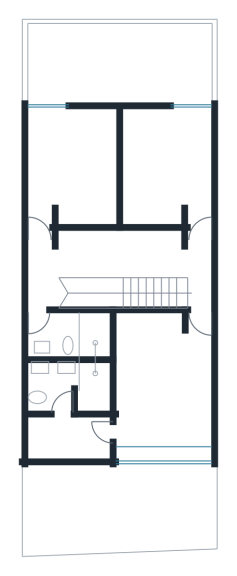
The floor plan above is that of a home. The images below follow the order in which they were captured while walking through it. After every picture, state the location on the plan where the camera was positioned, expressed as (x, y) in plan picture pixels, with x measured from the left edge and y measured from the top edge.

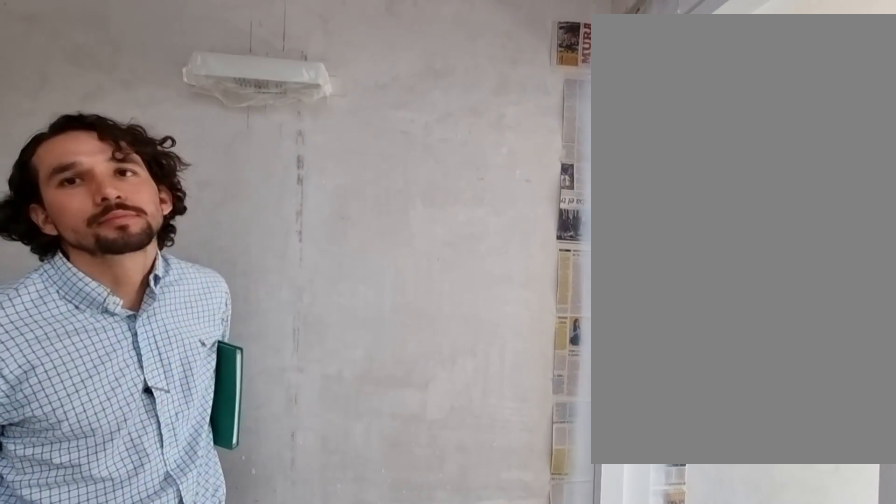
(42, 265)
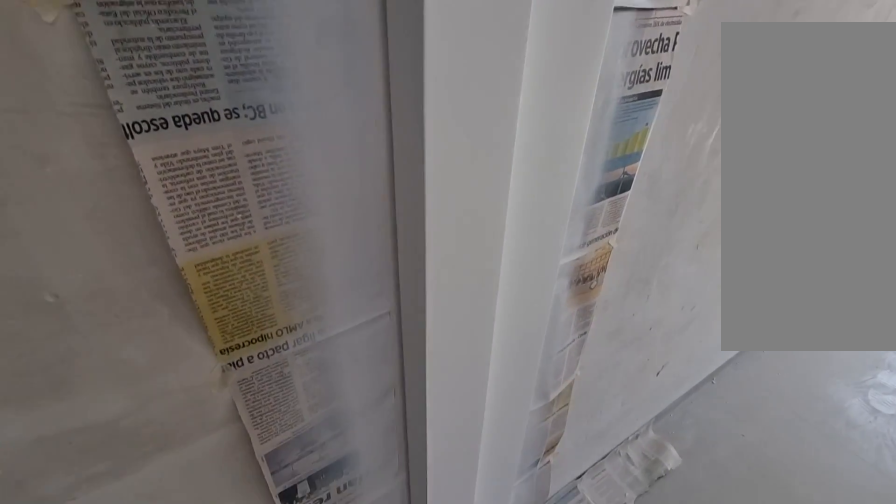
(39, 254)
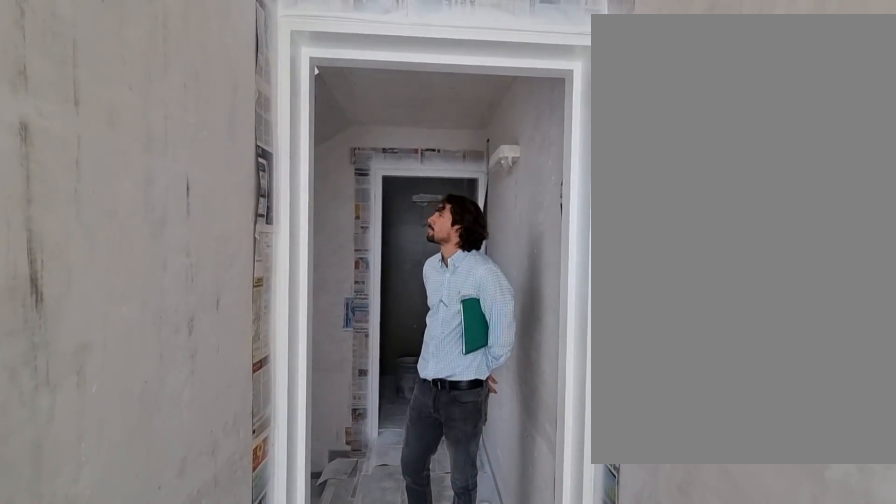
(41, 200)
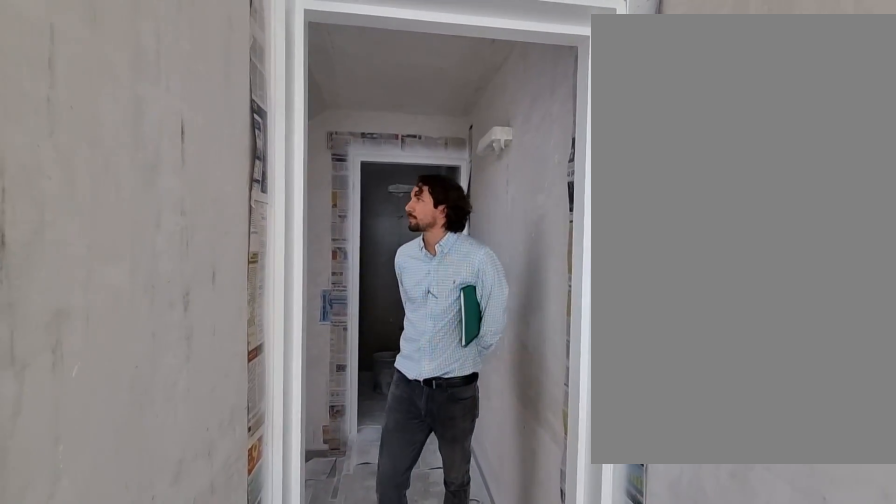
(41, 200)
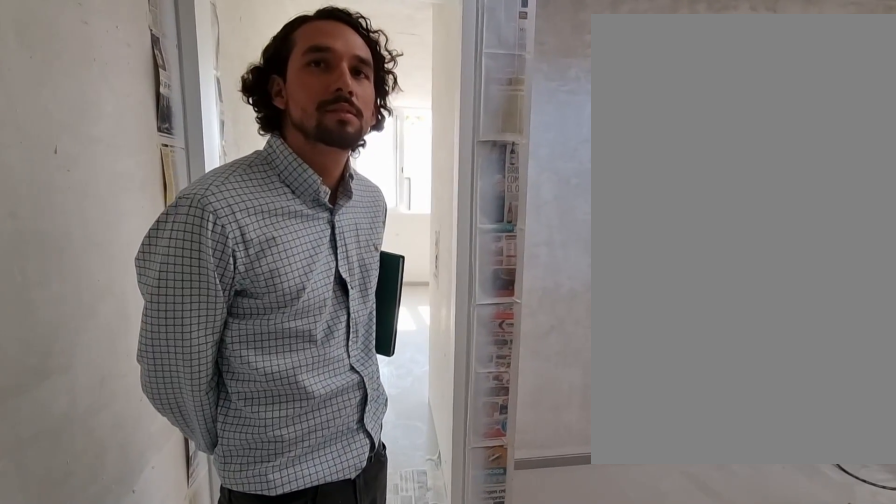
(44, 296)
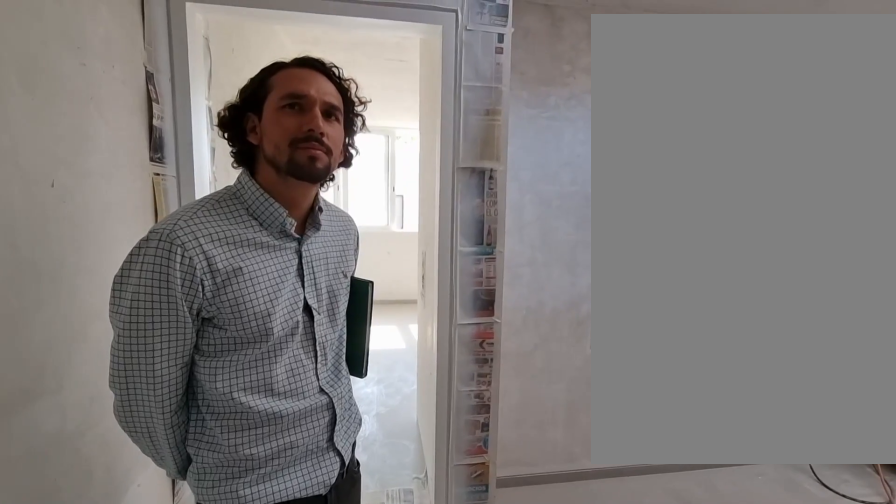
(45, 296)
